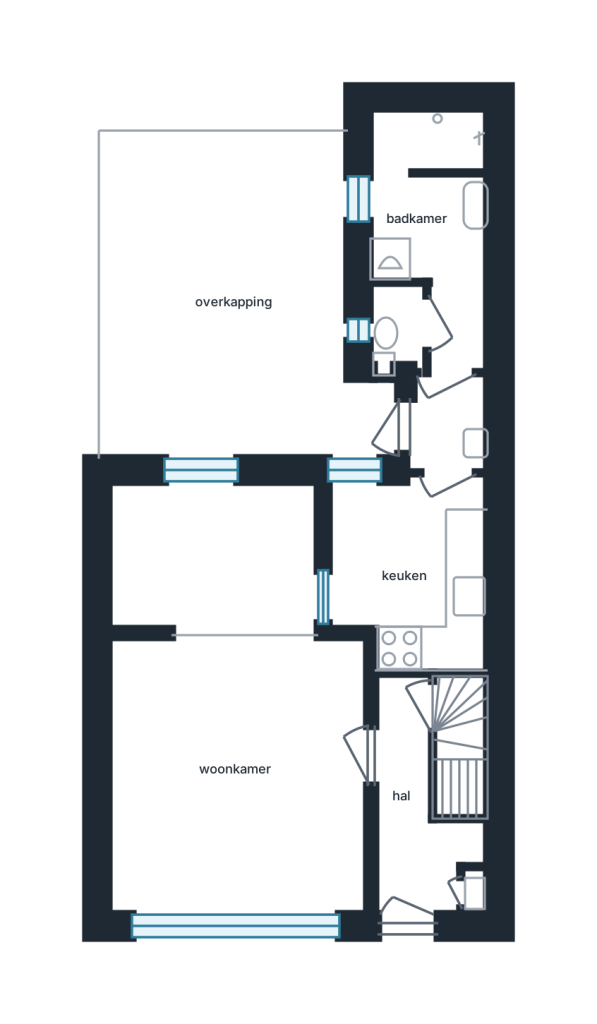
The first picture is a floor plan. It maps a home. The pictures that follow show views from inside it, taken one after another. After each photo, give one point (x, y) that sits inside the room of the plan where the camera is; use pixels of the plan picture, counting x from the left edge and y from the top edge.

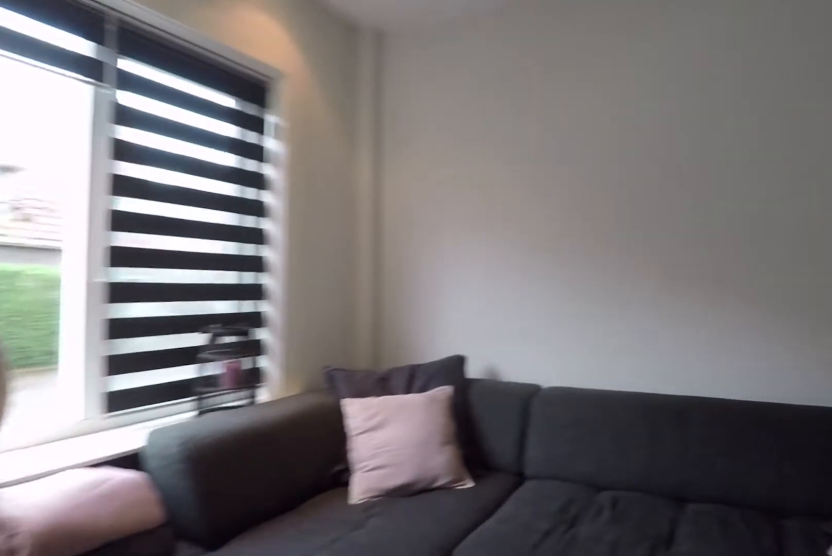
(237, 777)
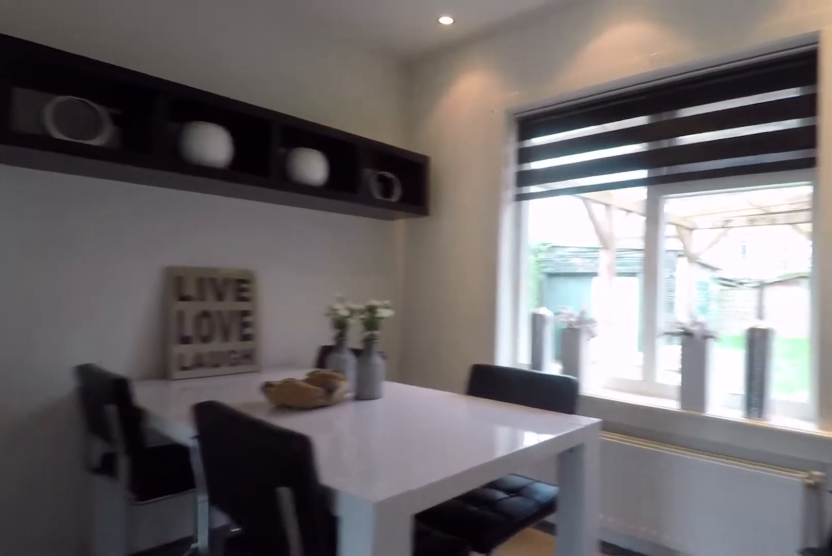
(212, 558)
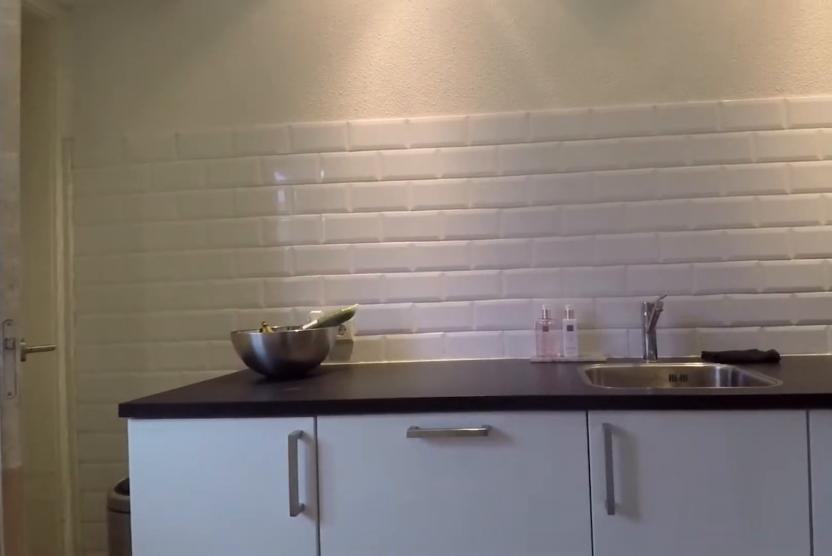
(413, 569)
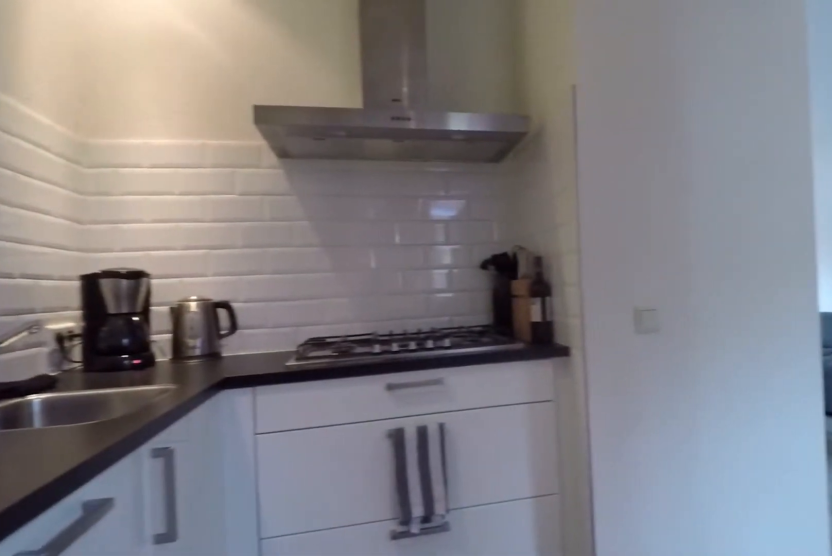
(413, 569)
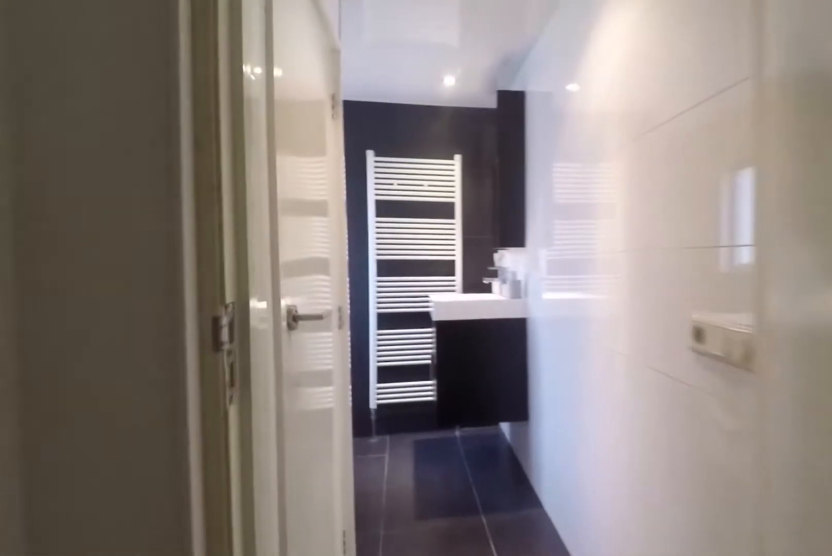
(449, 419)
